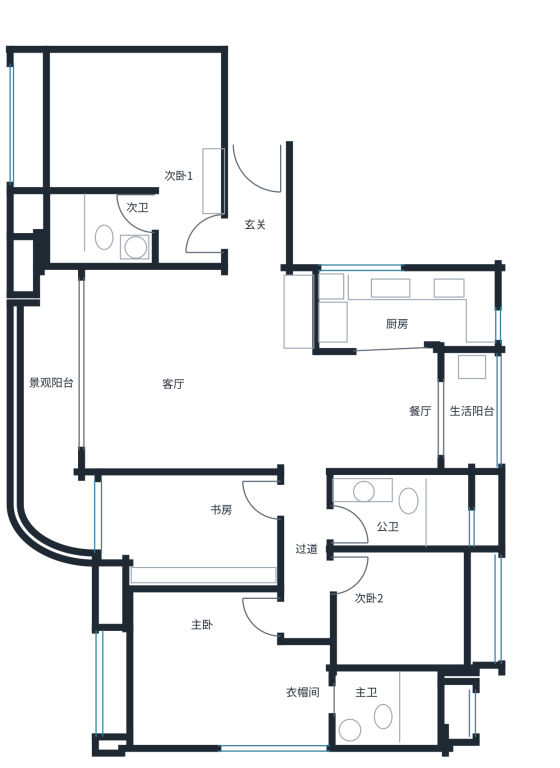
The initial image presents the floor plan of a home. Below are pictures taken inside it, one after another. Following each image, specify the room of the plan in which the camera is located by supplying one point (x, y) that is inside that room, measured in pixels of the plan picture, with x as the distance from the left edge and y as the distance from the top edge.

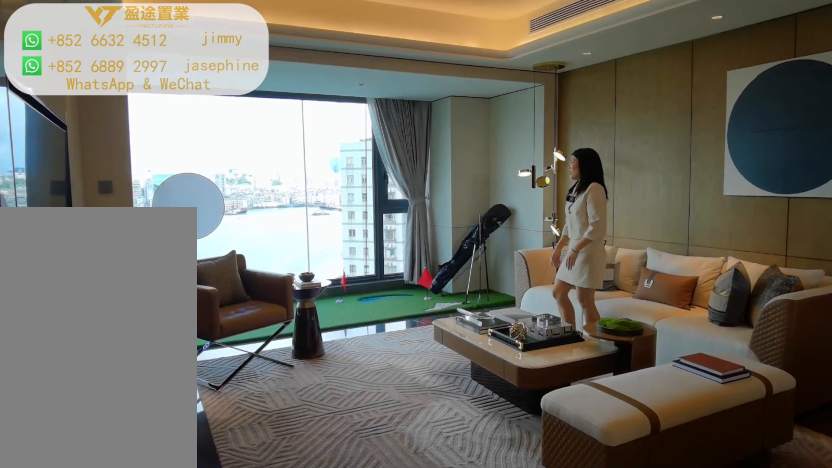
(179, 373)
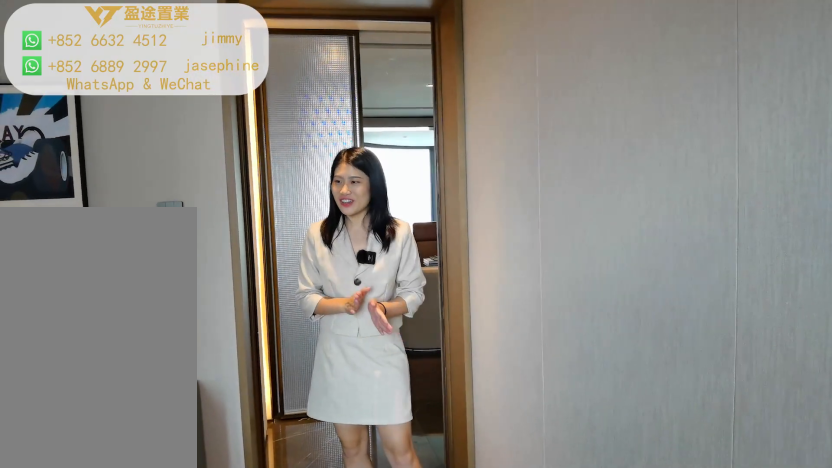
(414, 611)
